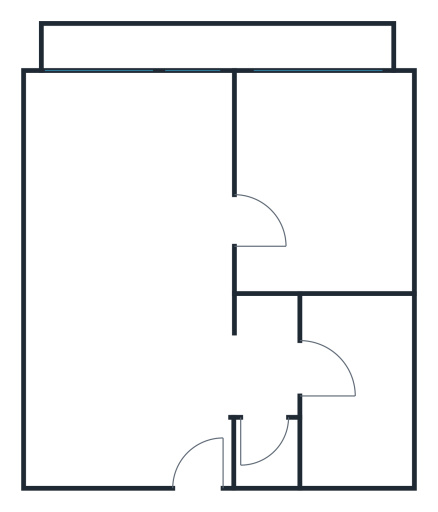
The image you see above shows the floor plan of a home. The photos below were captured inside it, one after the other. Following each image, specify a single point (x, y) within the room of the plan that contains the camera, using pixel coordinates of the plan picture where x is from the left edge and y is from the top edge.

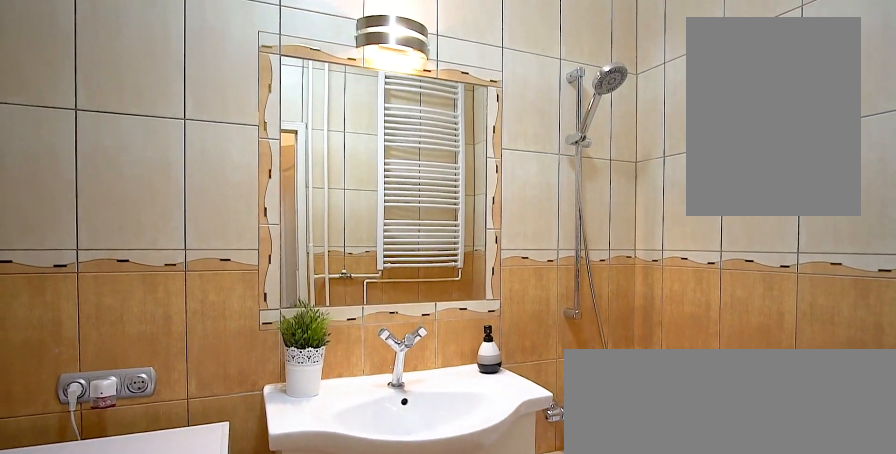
(346, 382)
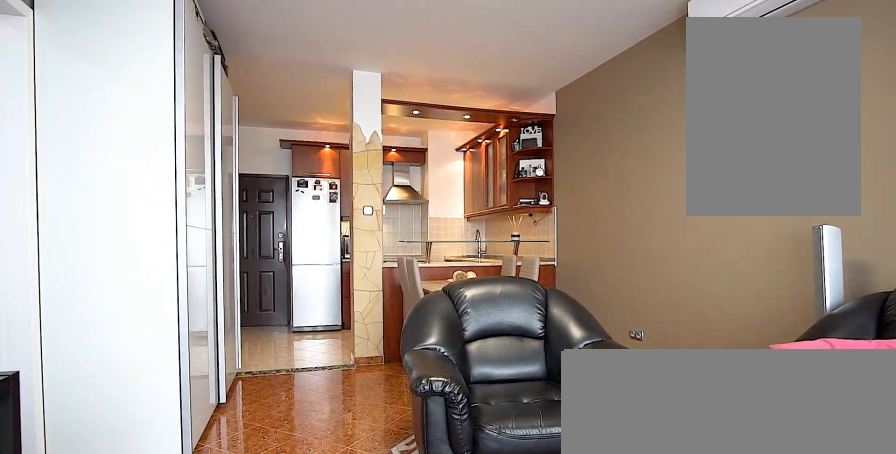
(137, 206)
